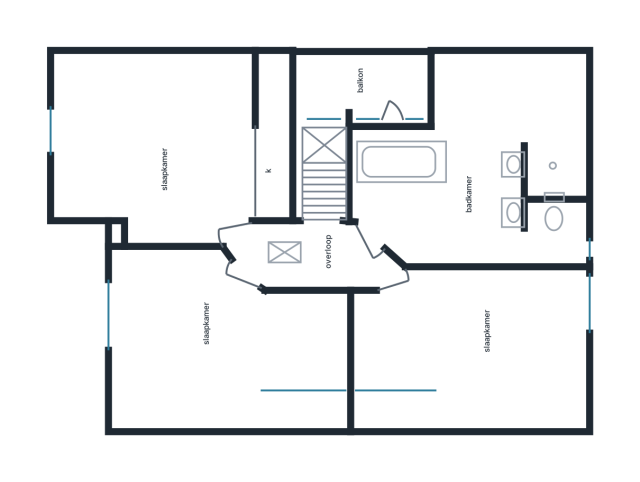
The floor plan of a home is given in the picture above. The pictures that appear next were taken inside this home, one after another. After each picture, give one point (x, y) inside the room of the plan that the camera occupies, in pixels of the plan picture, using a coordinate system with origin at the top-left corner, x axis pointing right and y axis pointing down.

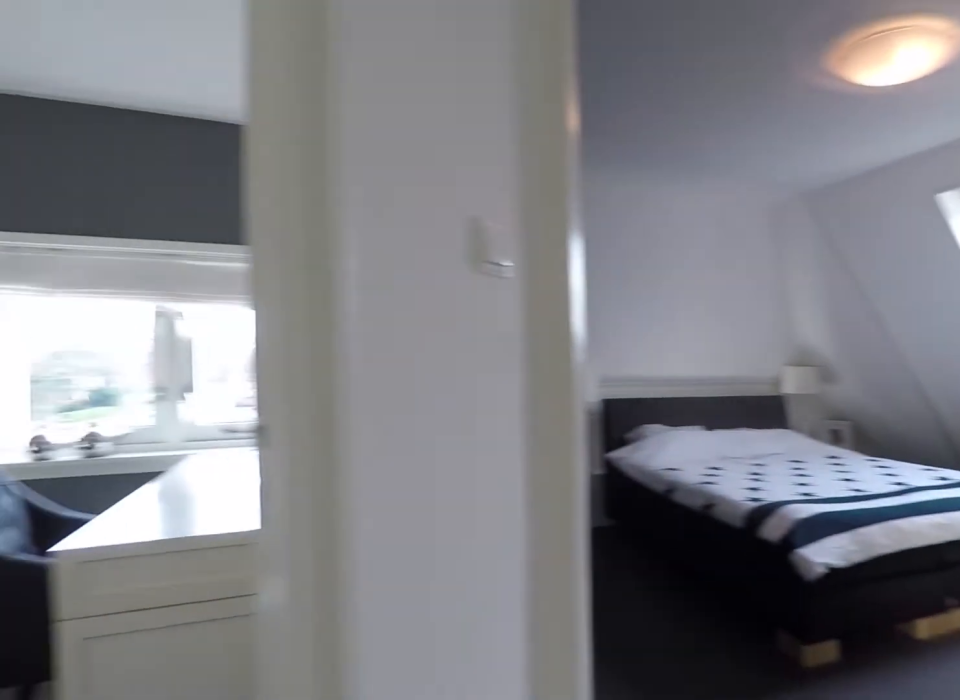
(312, 255)
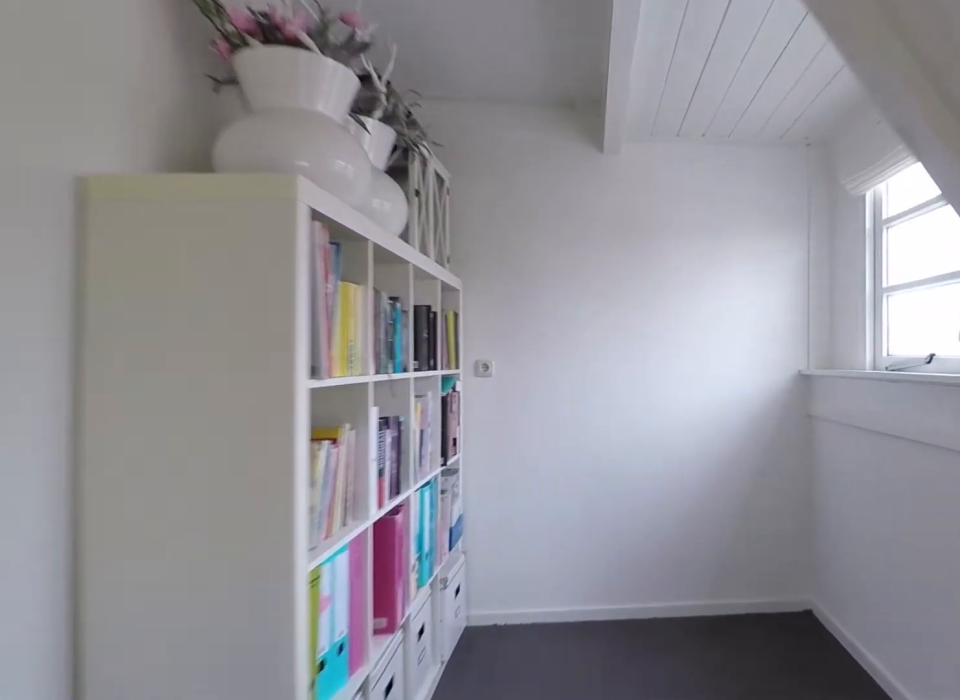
(167, 271)
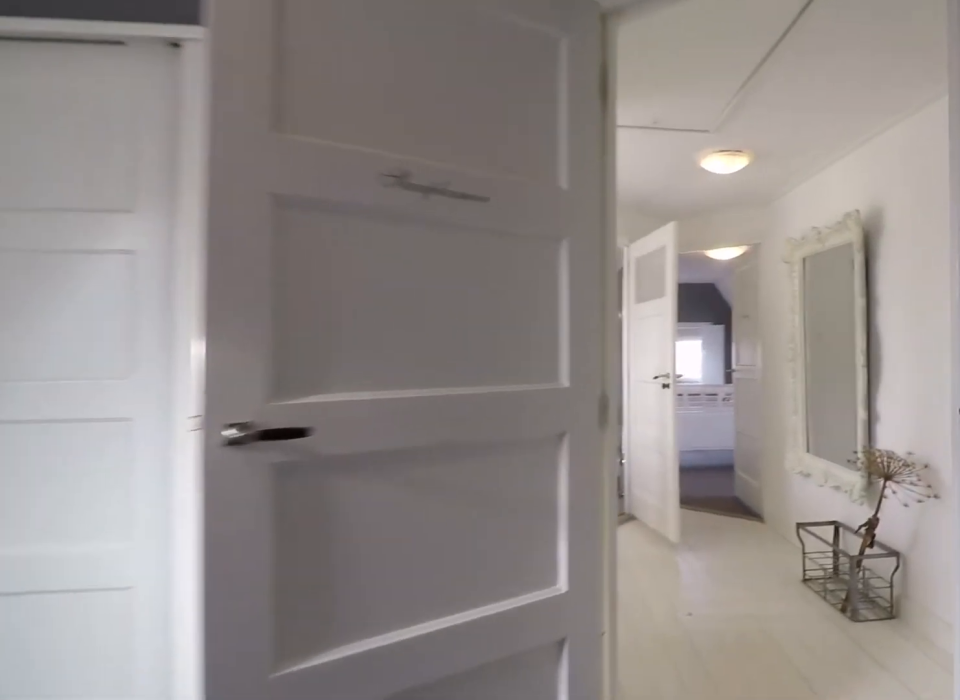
(167, 171)
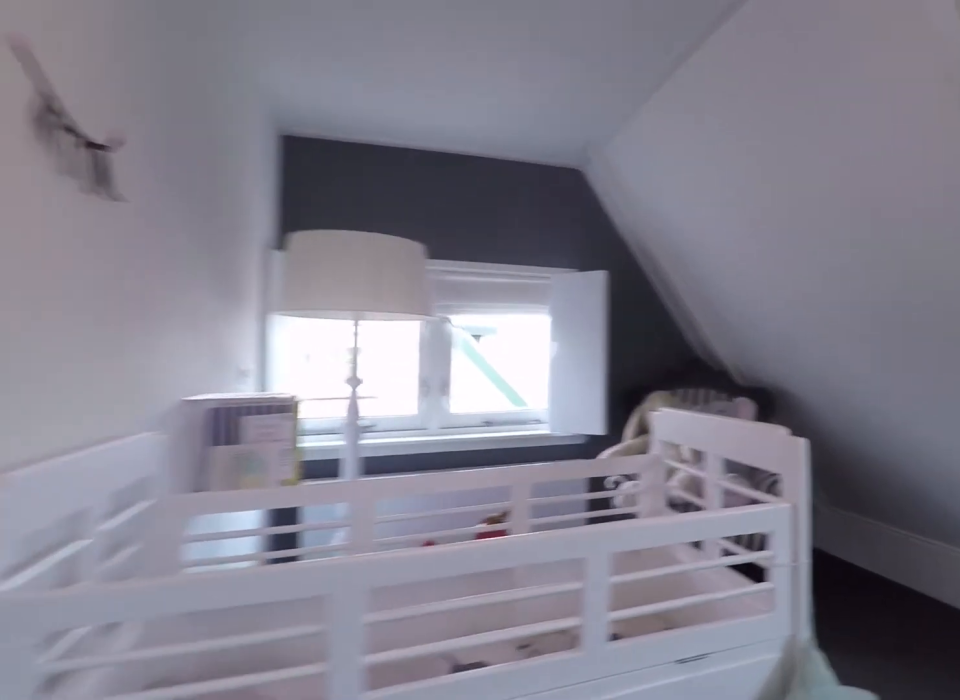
(477, 325)
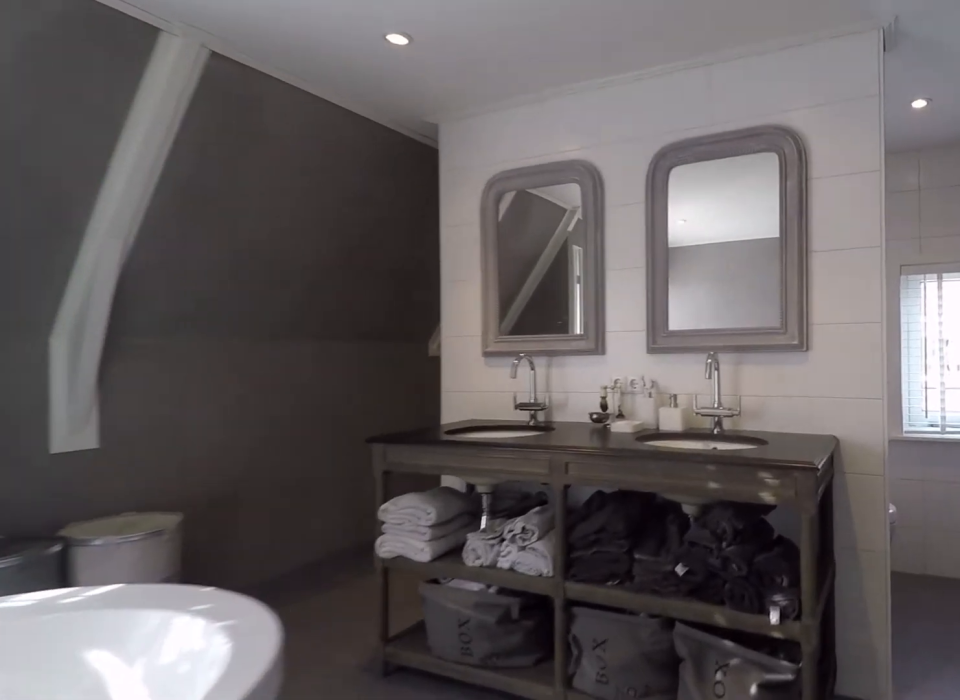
(492, 173)
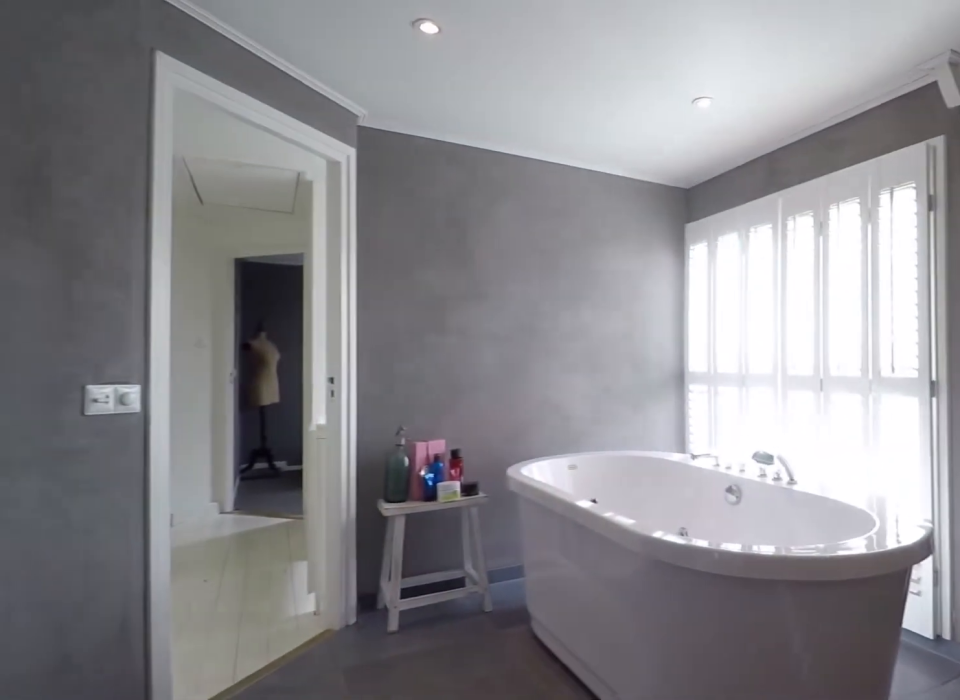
(492, 173)
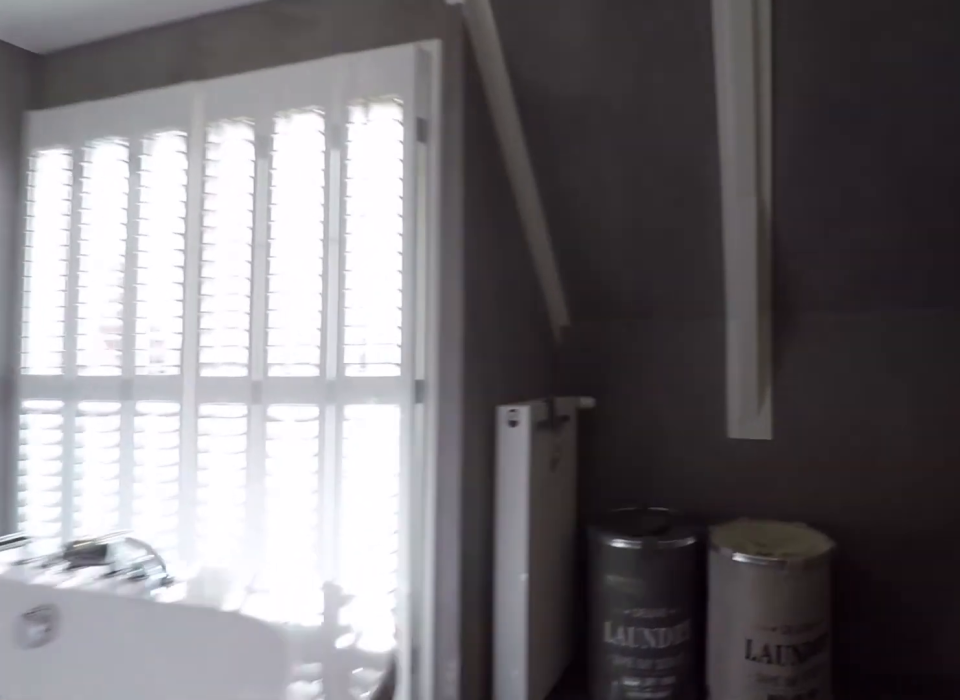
(492, 173)
